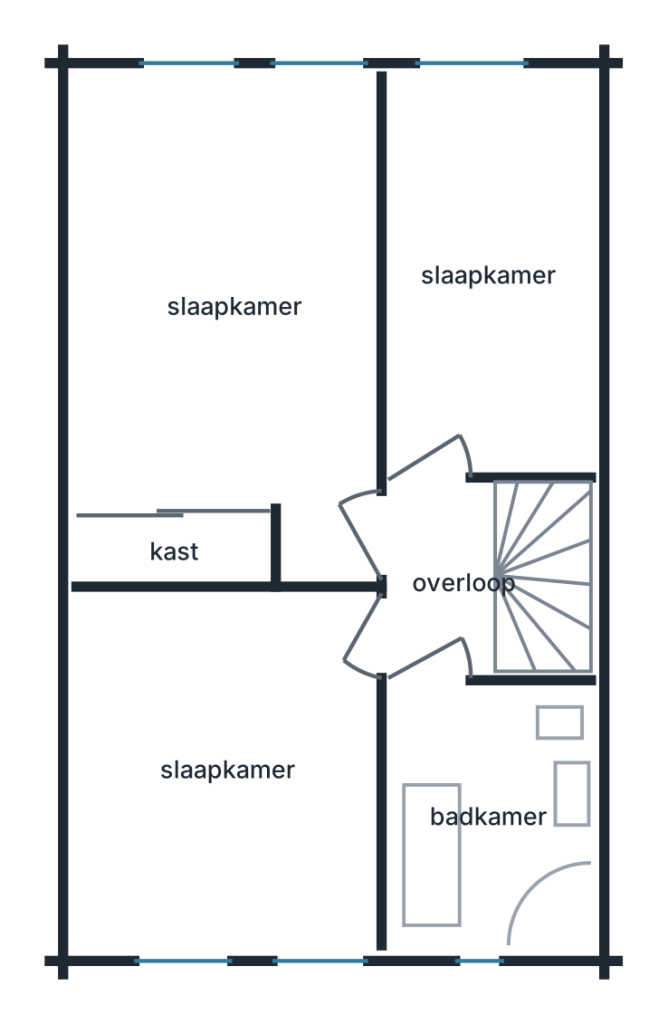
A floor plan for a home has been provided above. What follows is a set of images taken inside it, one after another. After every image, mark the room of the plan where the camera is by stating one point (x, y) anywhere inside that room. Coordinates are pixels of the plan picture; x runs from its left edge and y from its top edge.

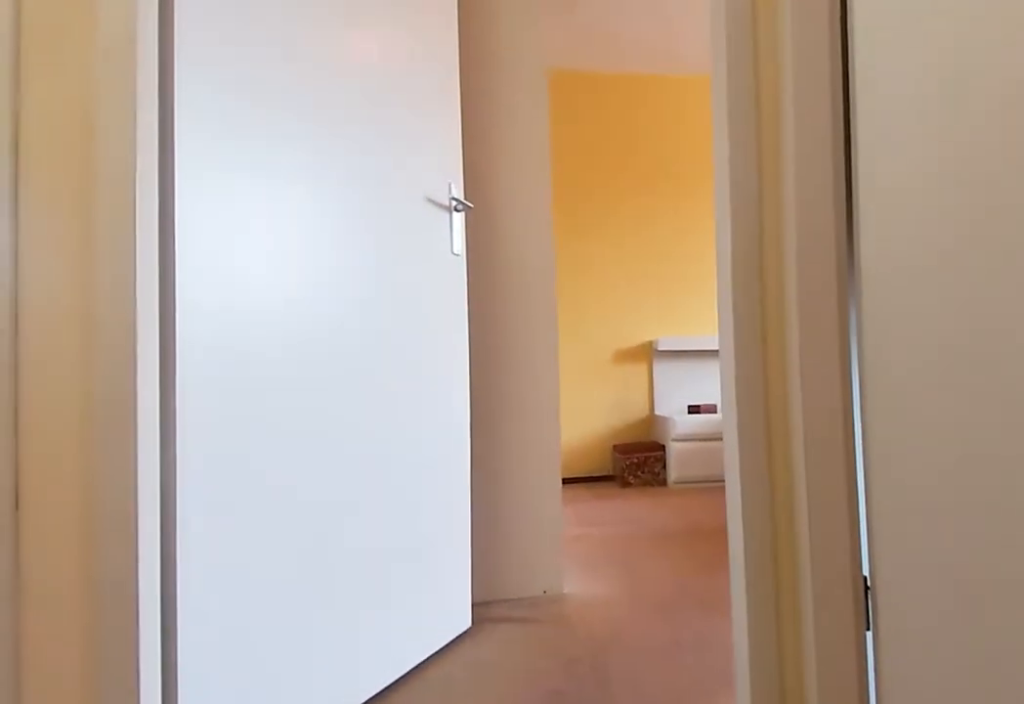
(444, 579)
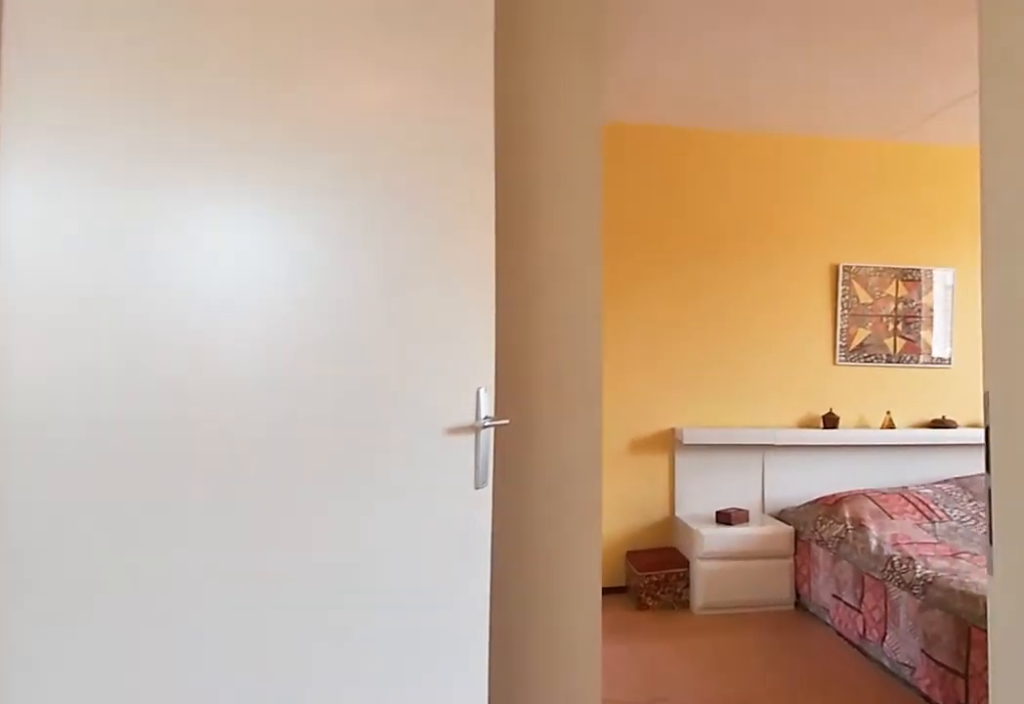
(444, 579)
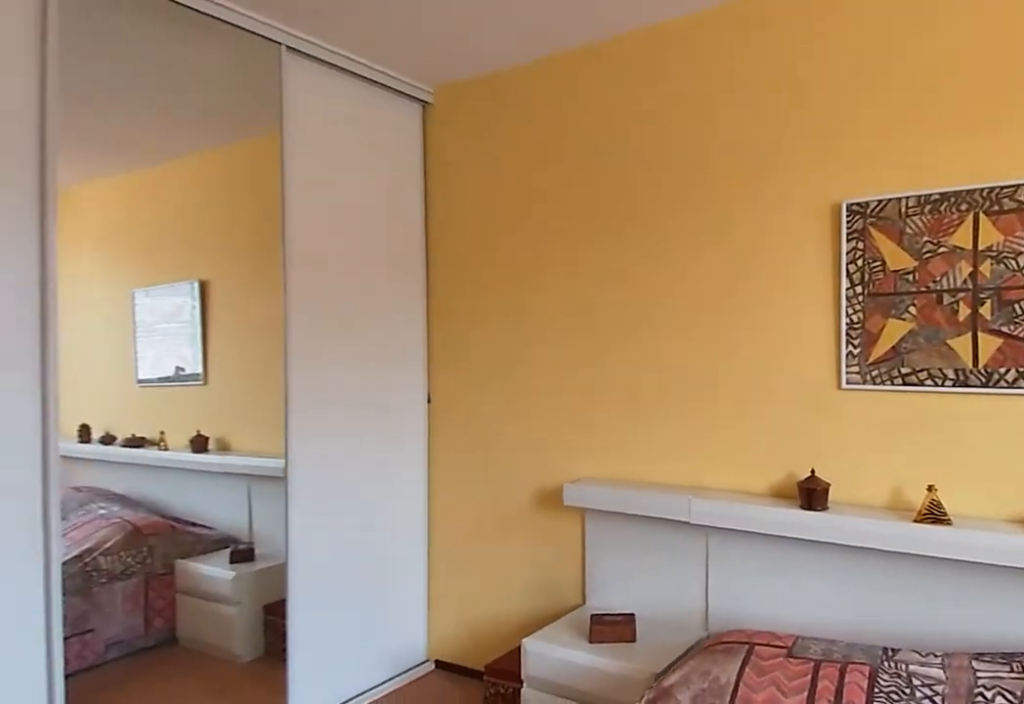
(185, 373)
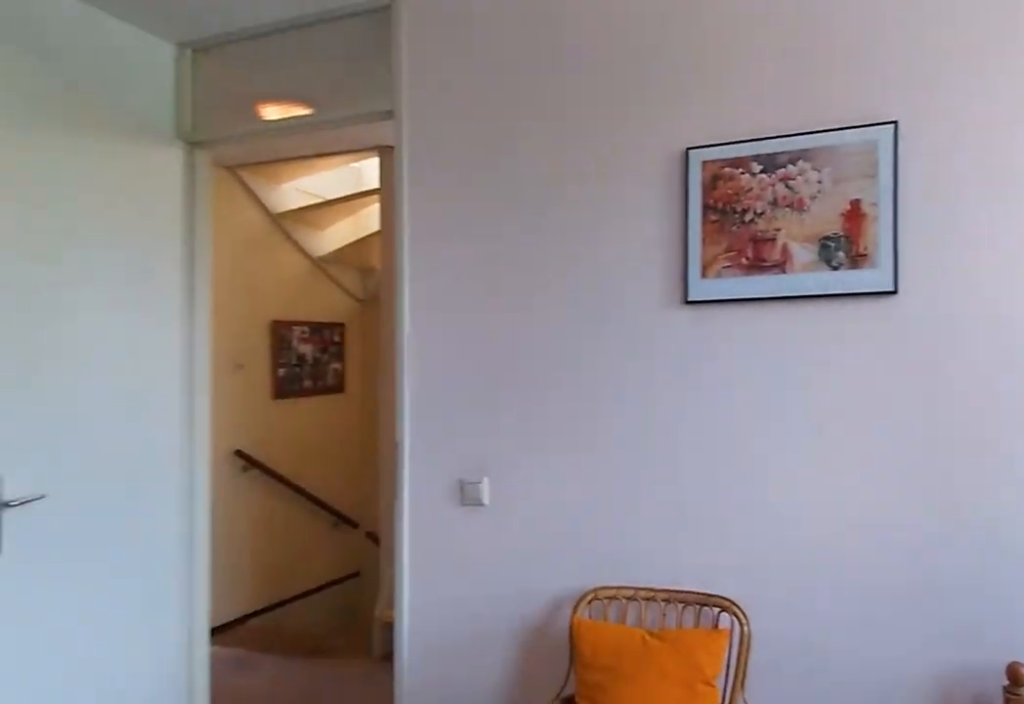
(228, 771)
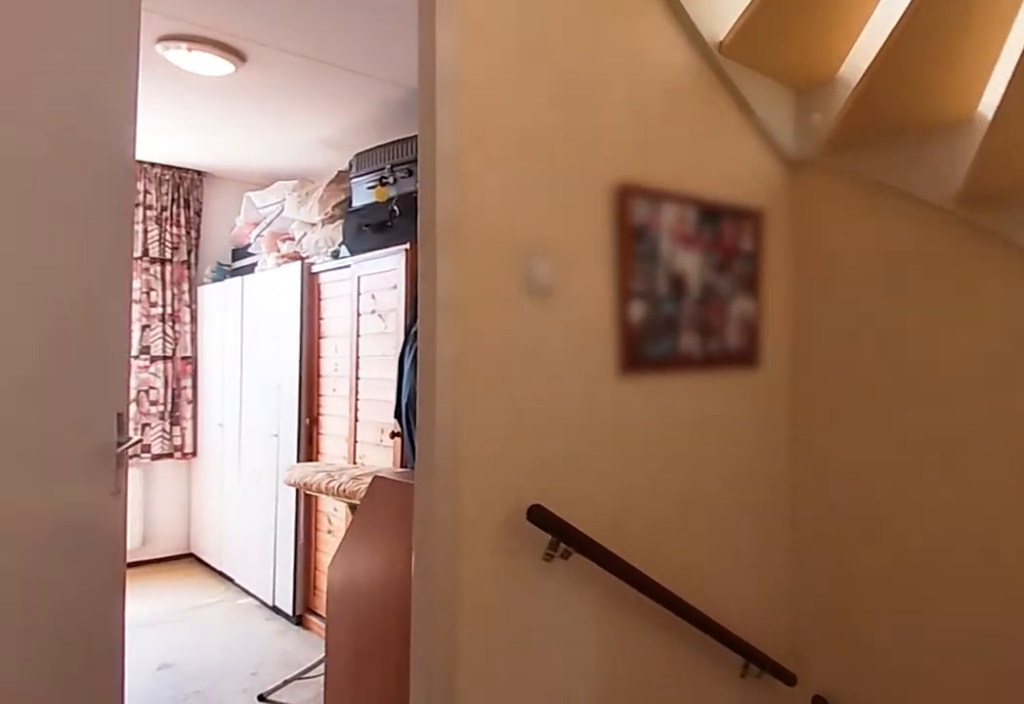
(444, 579)
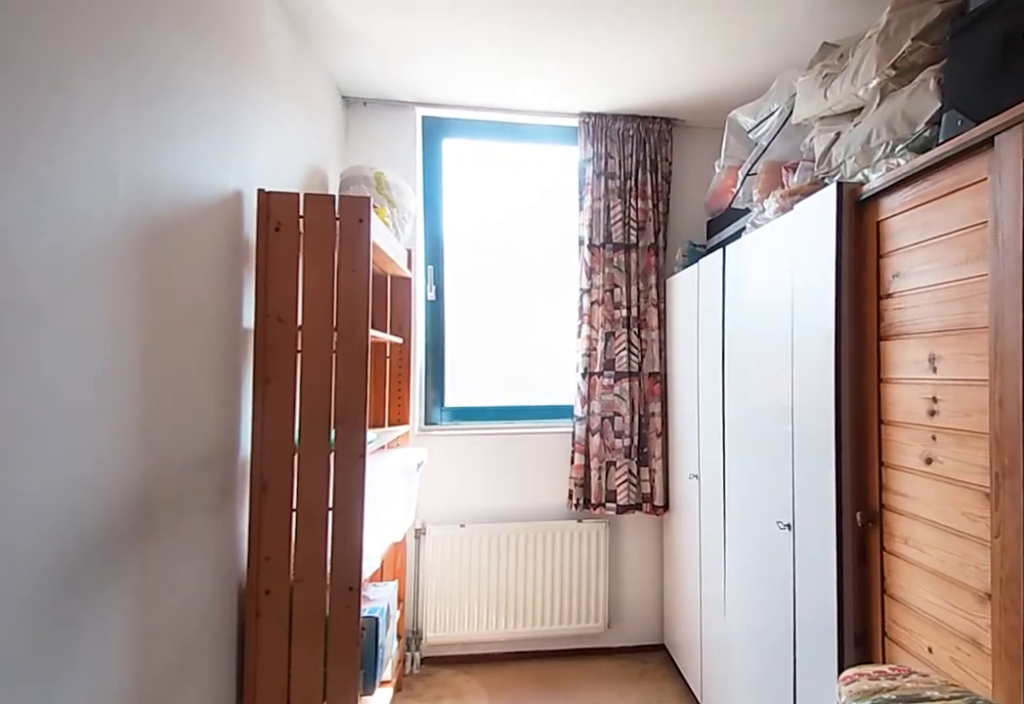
(488, 273)
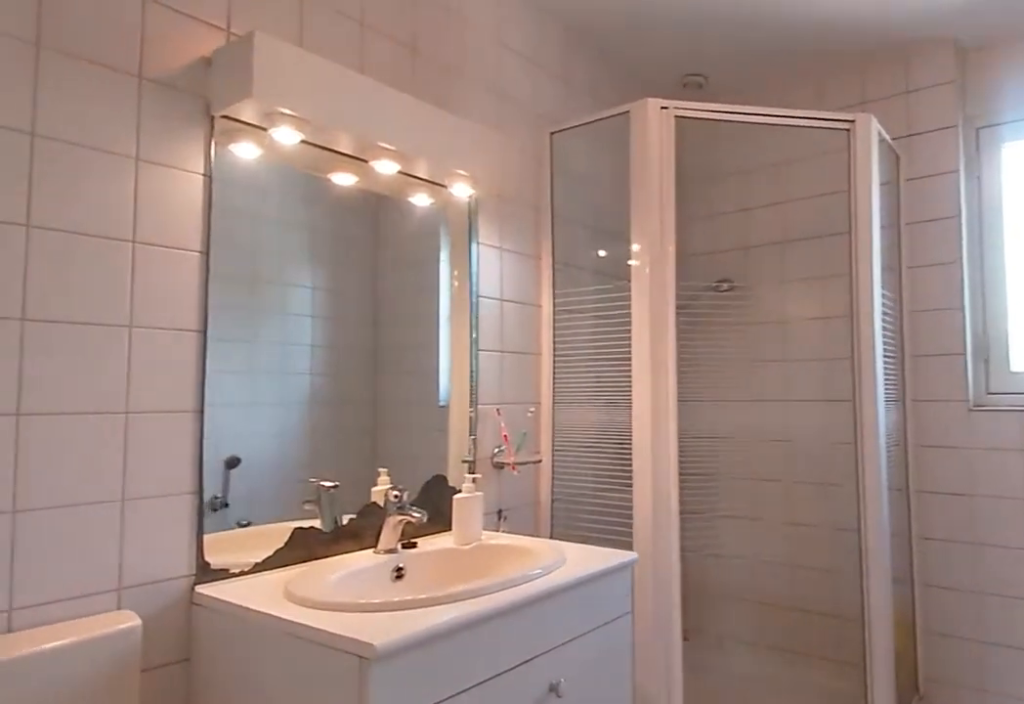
(489, 820)
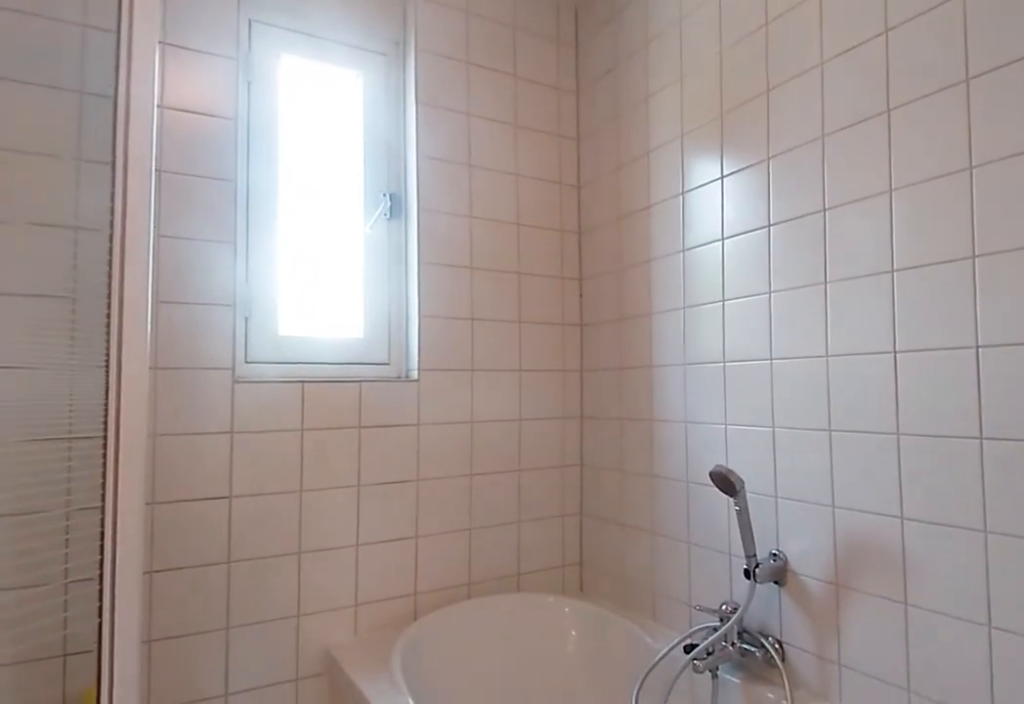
(489, 820)
